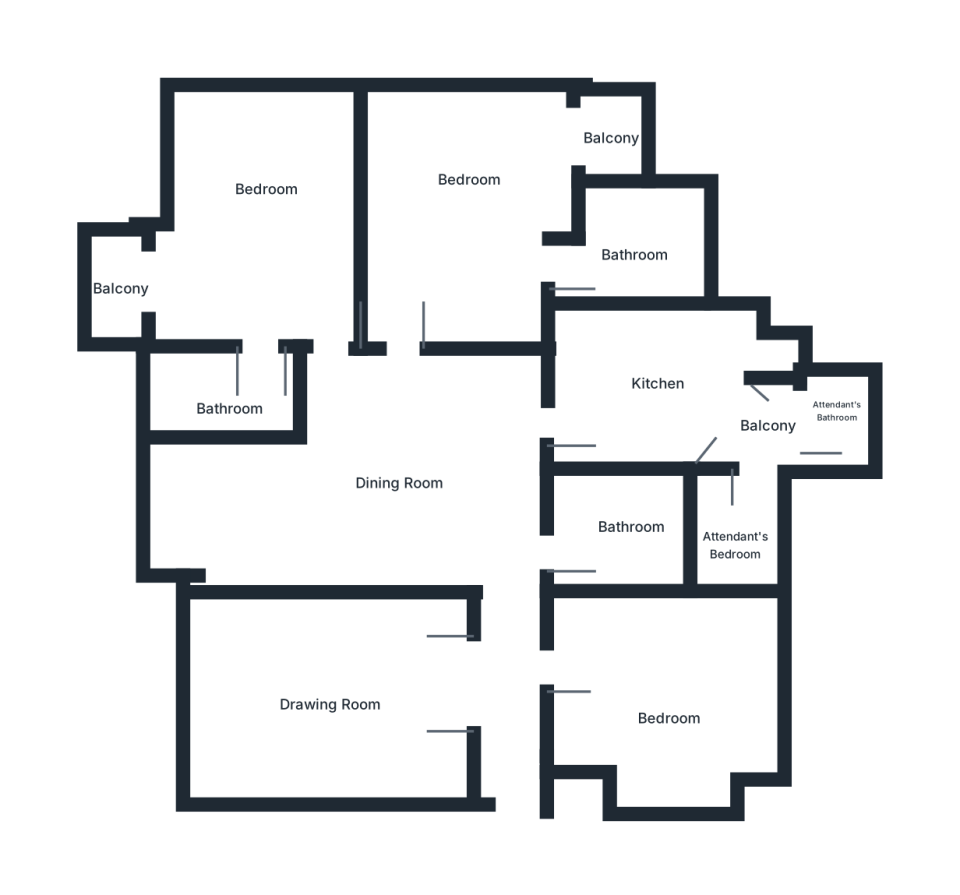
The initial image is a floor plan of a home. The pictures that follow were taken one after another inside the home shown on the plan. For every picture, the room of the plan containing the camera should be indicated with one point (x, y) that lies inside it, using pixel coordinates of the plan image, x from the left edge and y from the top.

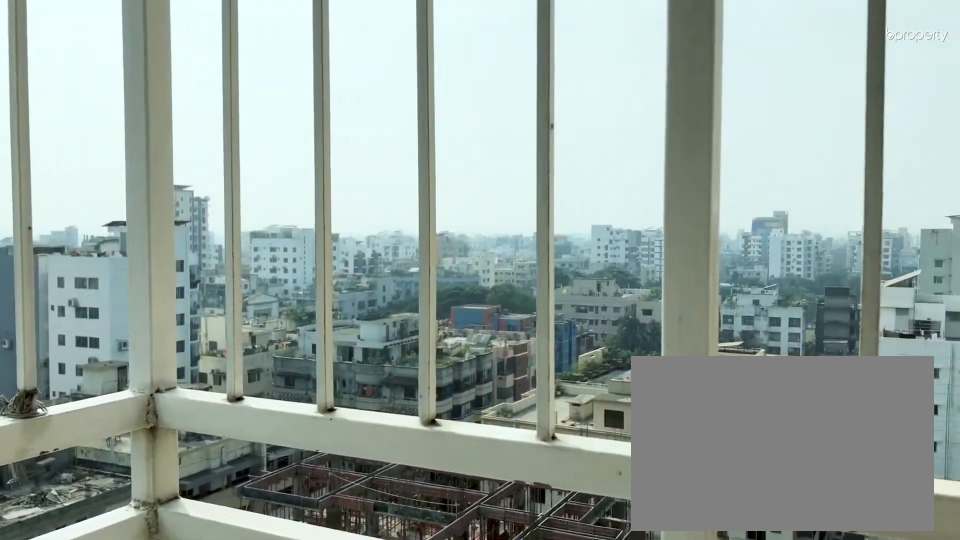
(609, 139)
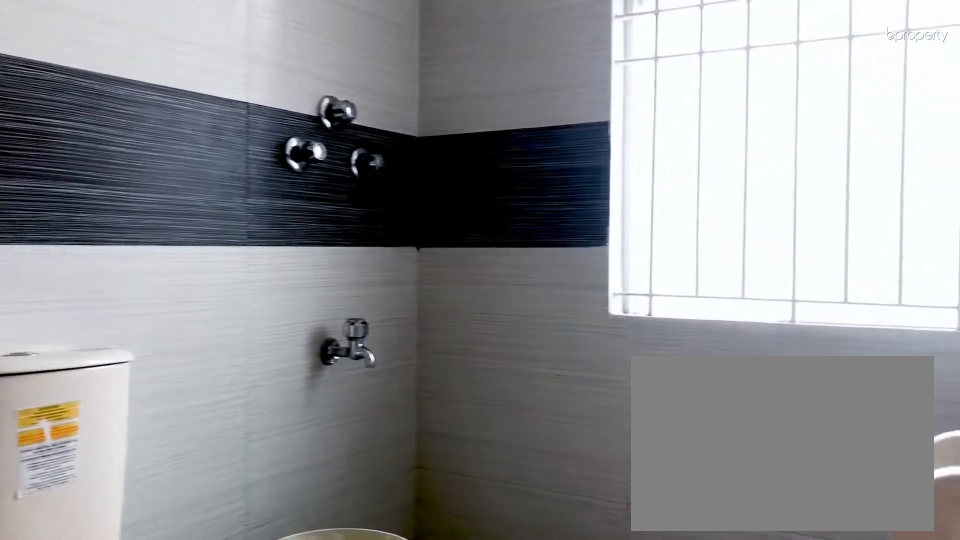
(226, 413)
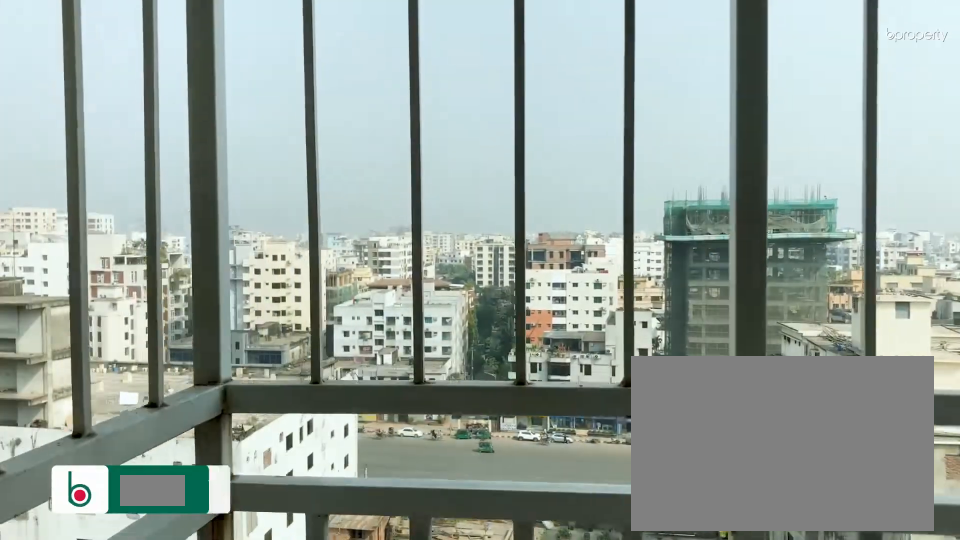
(145, 293)
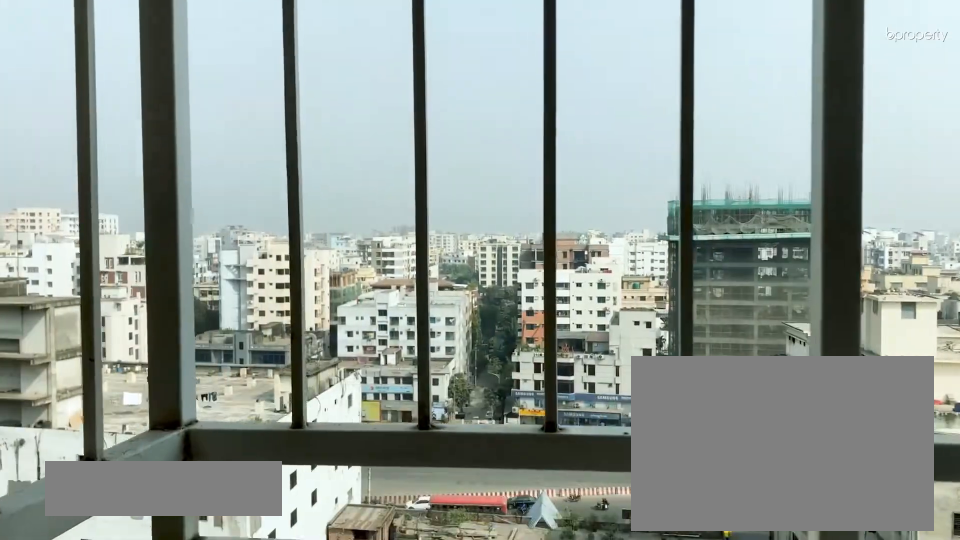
(145, 293)
